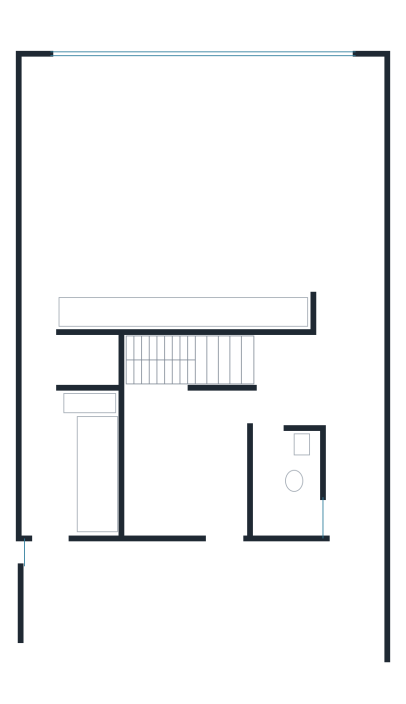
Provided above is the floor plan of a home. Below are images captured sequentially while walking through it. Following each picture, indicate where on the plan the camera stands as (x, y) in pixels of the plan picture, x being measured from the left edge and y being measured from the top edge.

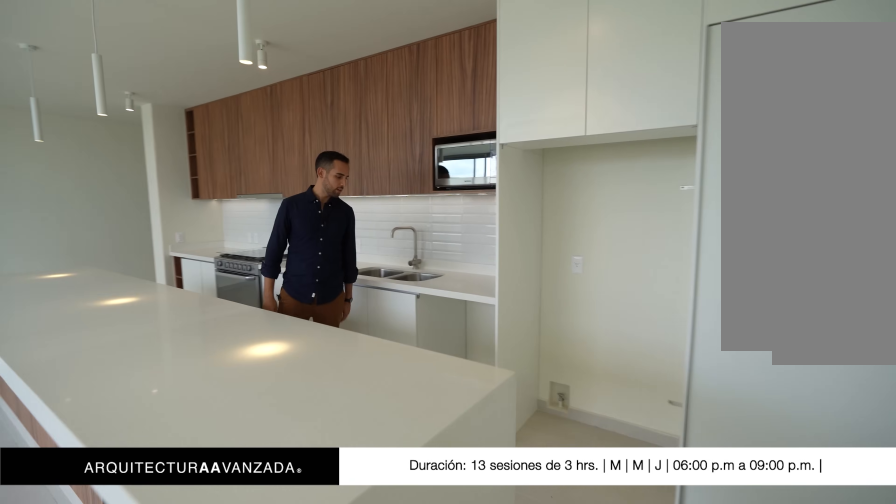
(47, 166)
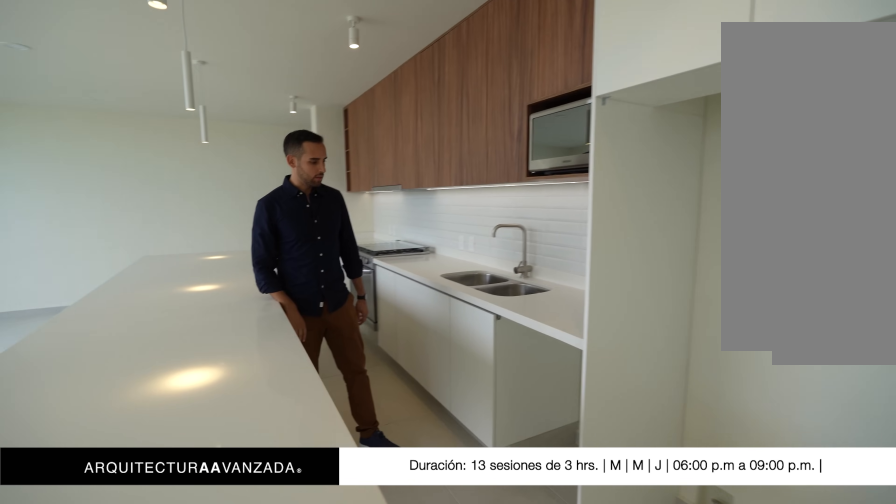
(49, 177)
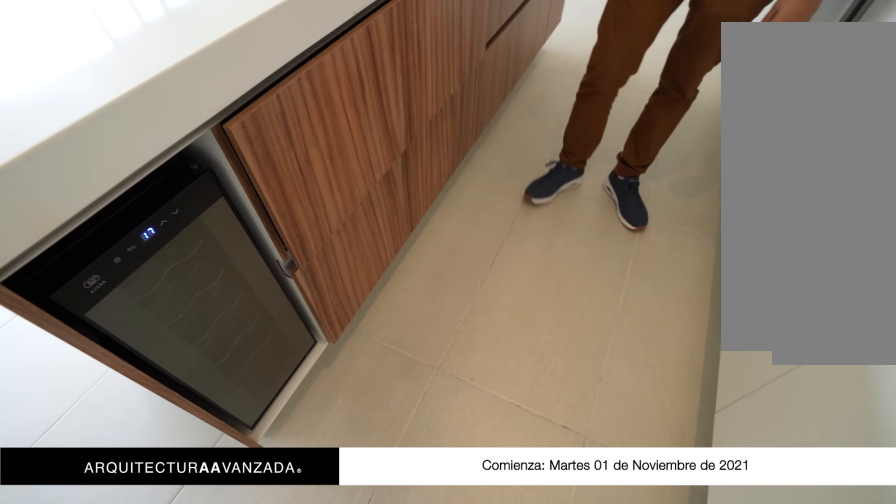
(71, 273)
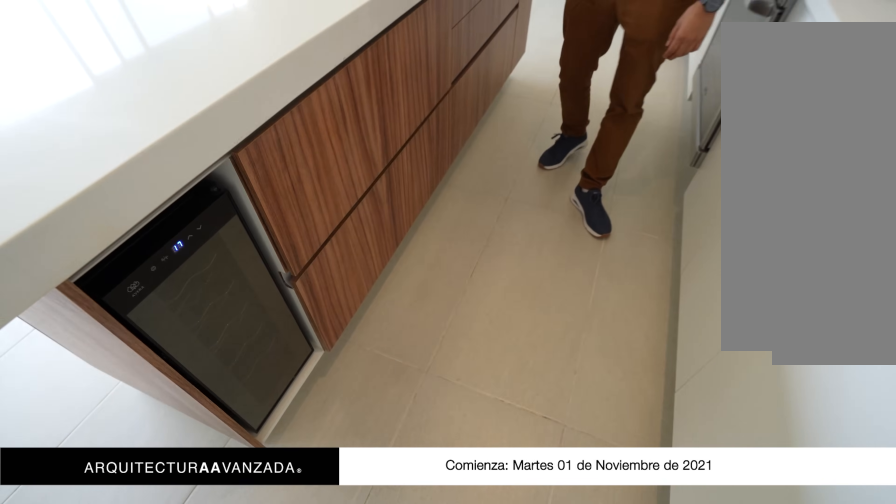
(72, 276)
